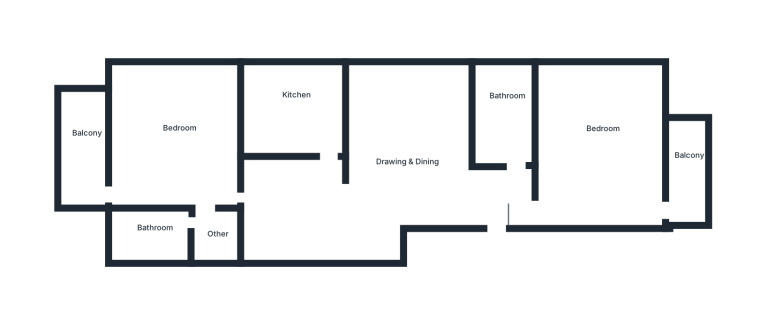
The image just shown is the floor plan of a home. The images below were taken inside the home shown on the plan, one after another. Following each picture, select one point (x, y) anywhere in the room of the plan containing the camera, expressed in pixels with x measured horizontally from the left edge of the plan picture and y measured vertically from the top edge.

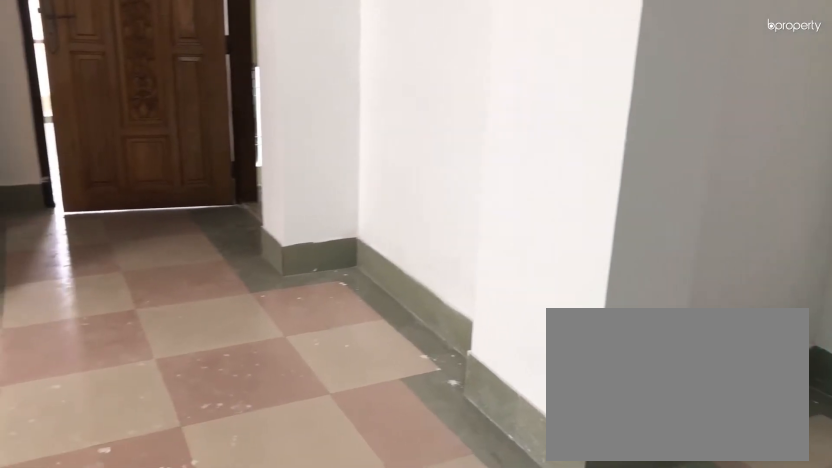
(401, 151)
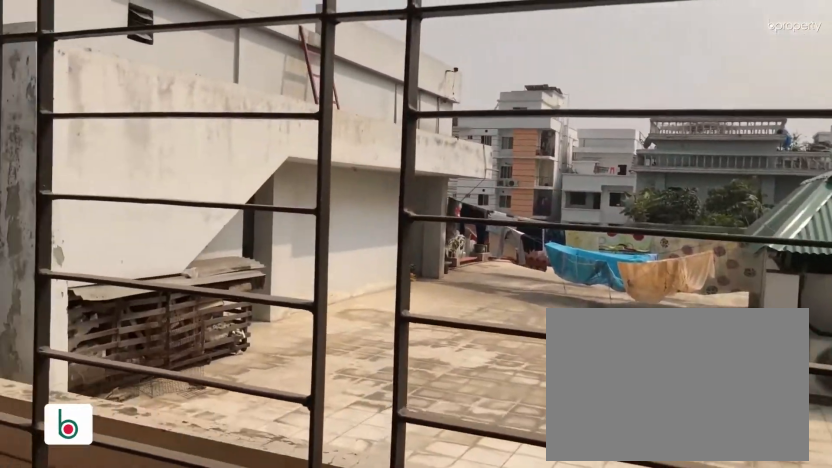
(690, 160)
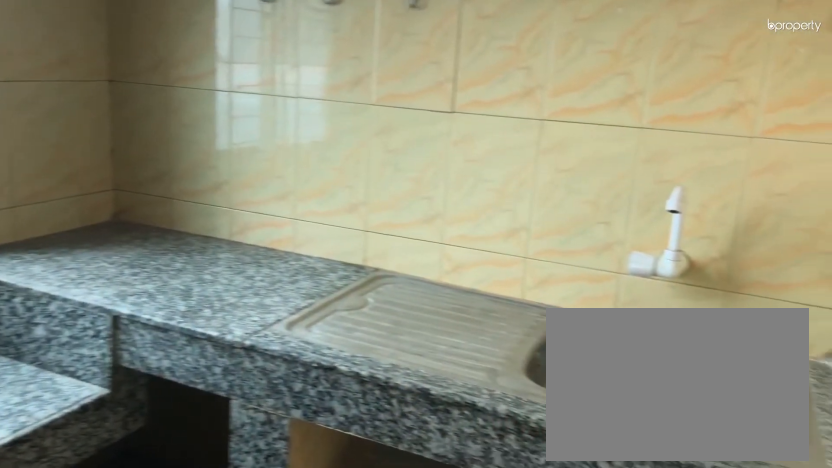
(300, 109)
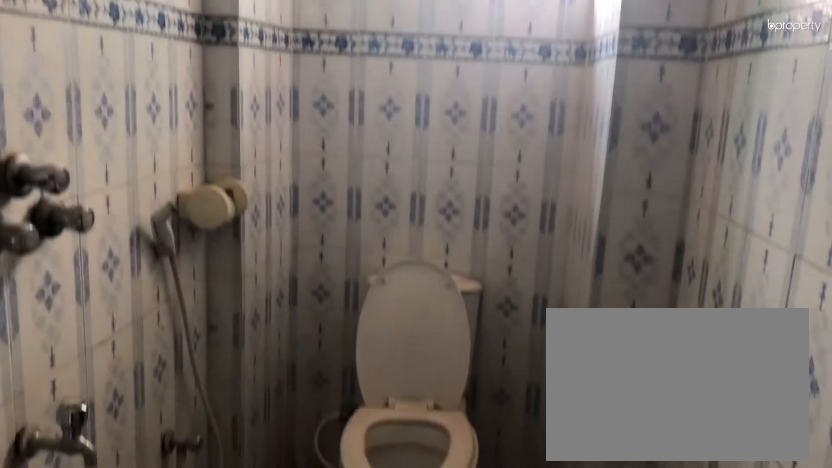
(156, 234)
